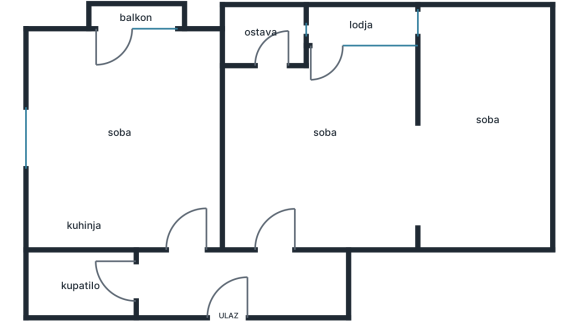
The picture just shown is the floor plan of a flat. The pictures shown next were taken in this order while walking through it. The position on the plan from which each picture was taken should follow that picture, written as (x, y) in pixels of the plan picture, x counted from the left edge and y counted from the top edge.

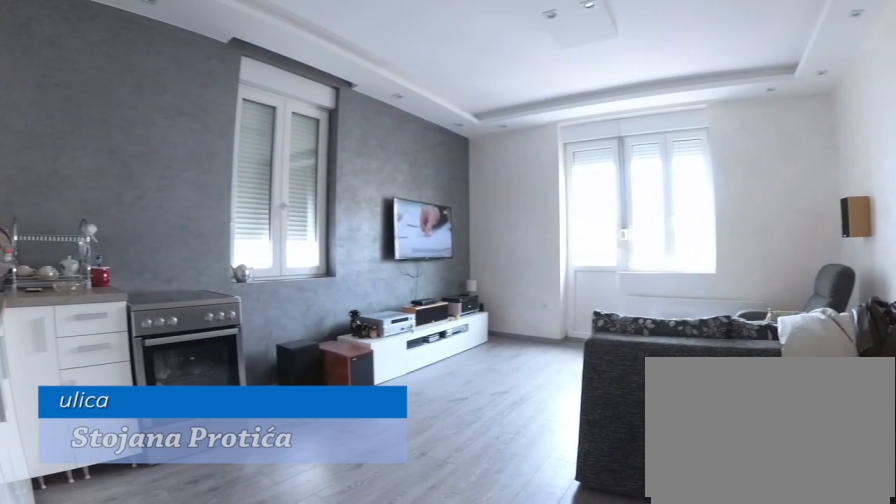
(197, 221)
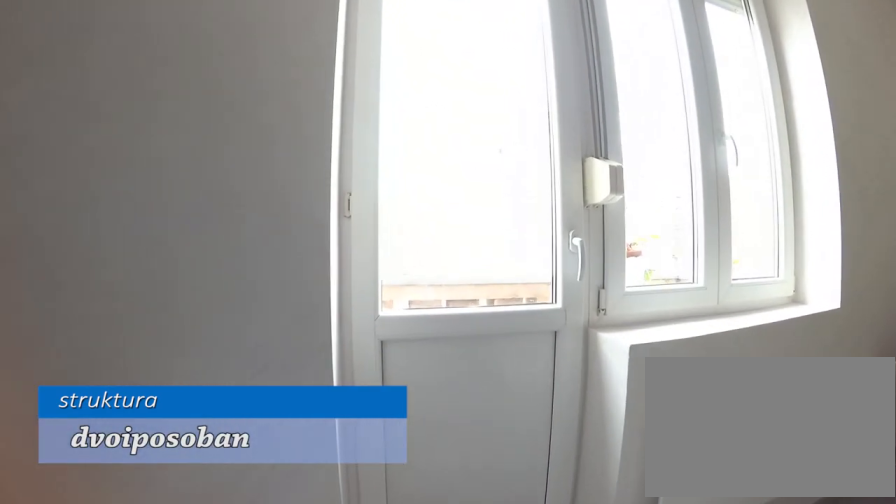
(101, 98)
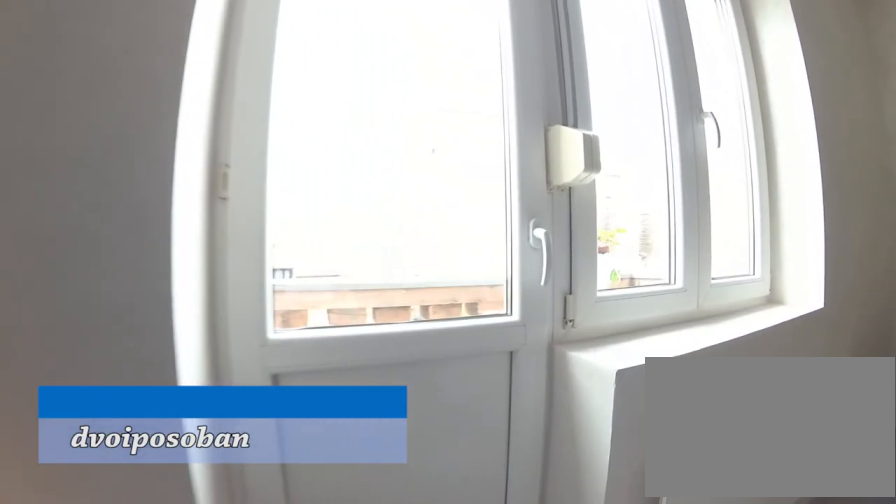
(100, 88)
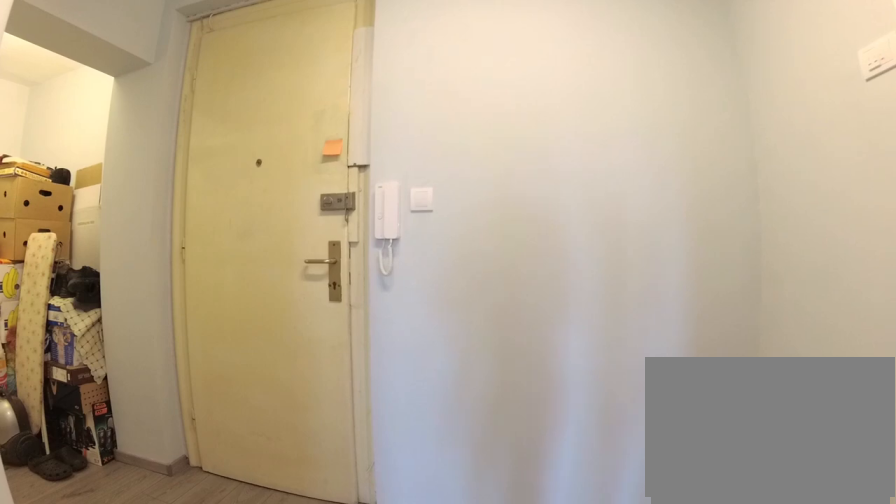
(175, 253)
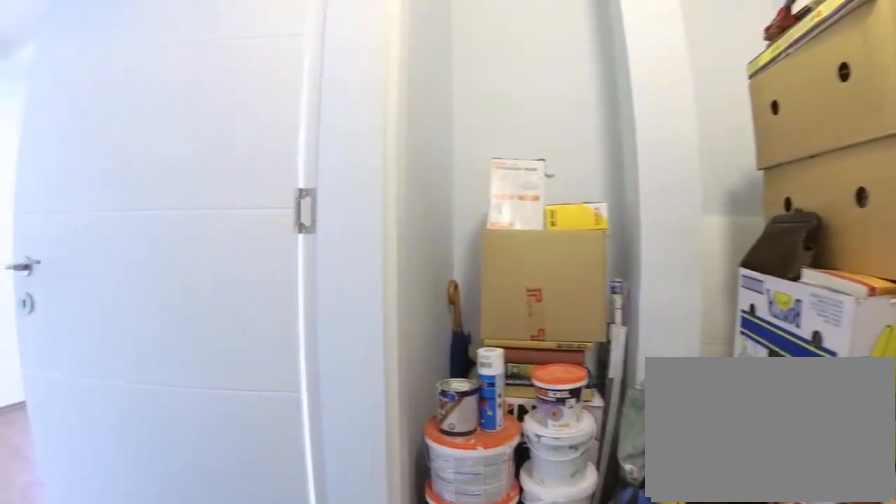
(257, 284)
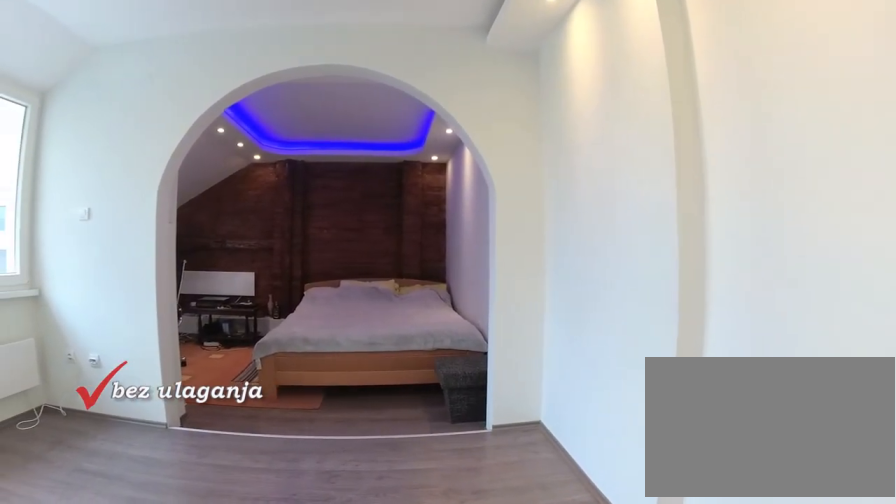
(313, 167)
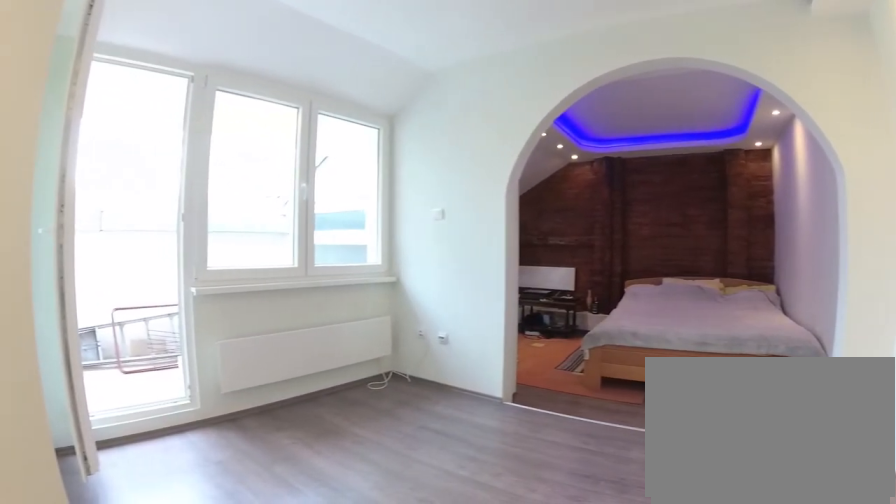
(319, 172)
